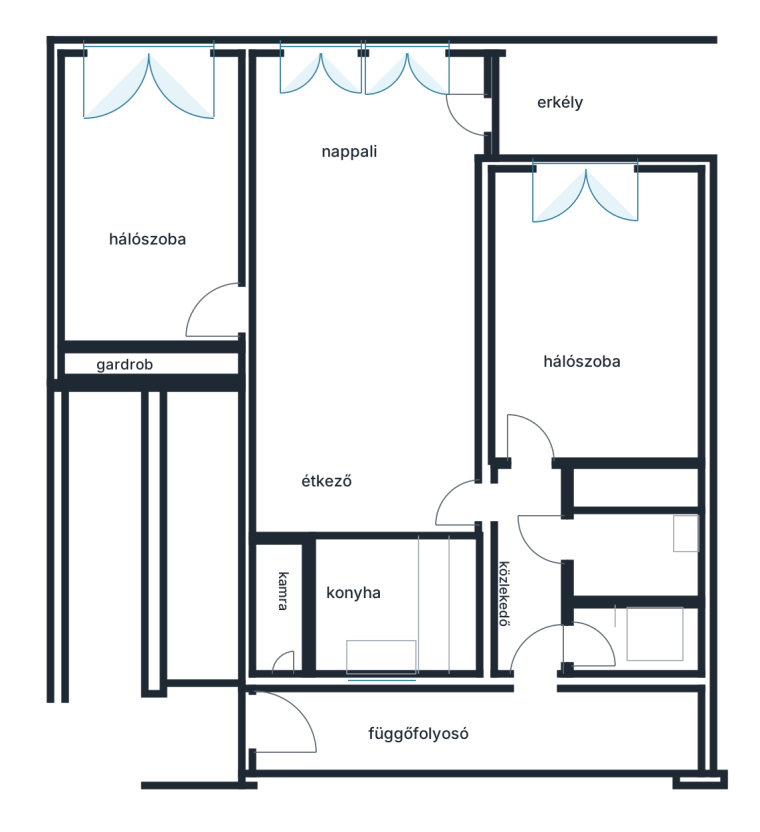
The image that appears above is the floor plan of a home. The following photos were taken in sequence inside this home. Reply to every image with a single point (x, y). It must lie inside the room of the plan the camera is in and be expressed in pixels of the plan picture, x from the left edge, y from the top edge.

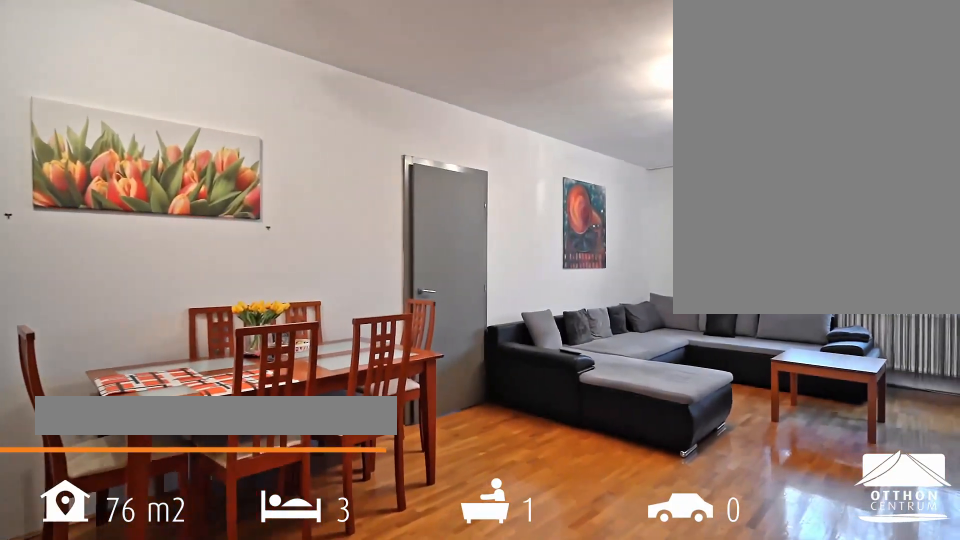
(367, 311)
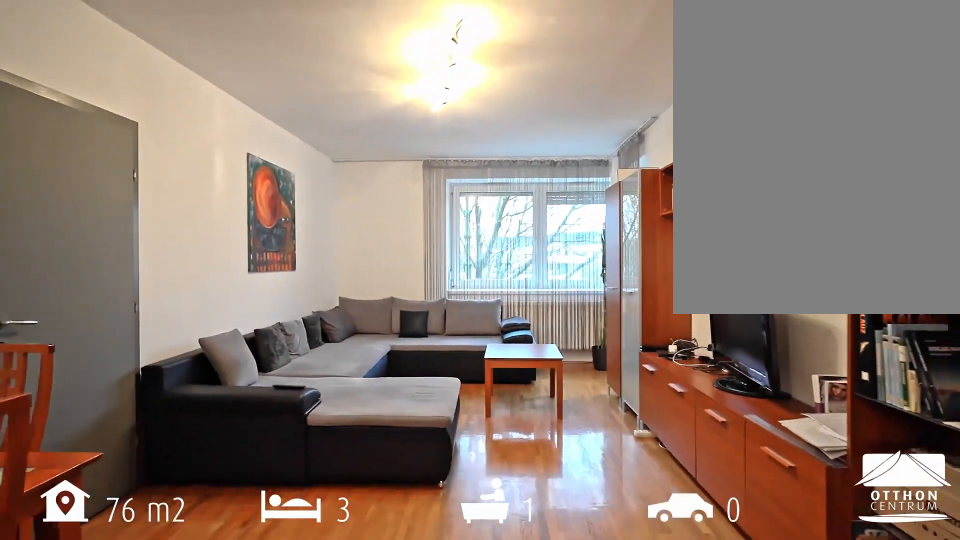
(367, 311)
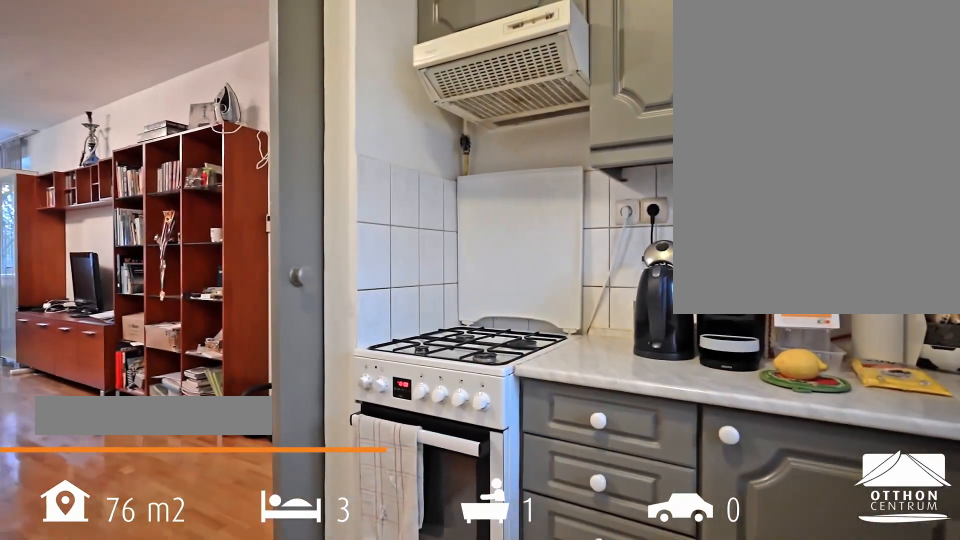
(370, 606)
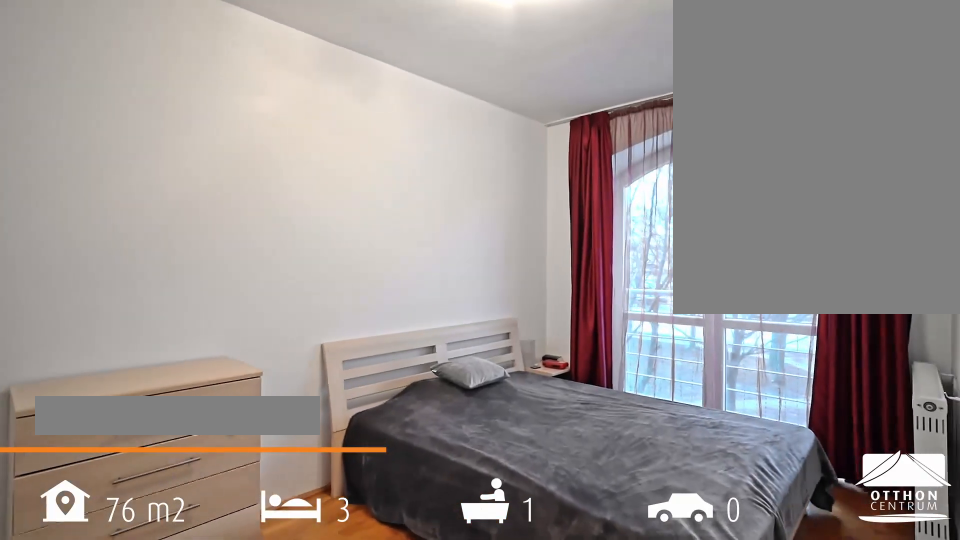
(147, 212)
